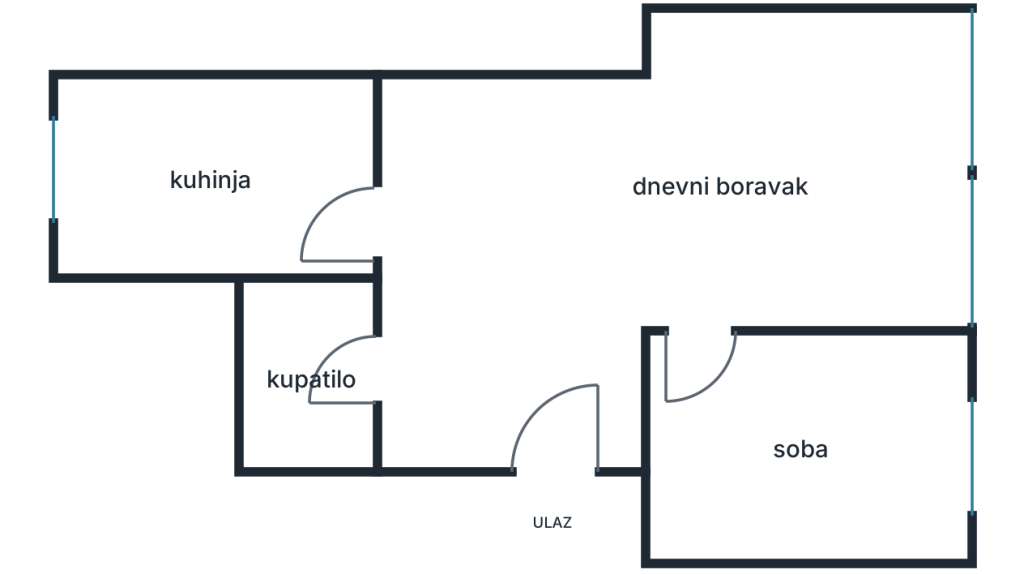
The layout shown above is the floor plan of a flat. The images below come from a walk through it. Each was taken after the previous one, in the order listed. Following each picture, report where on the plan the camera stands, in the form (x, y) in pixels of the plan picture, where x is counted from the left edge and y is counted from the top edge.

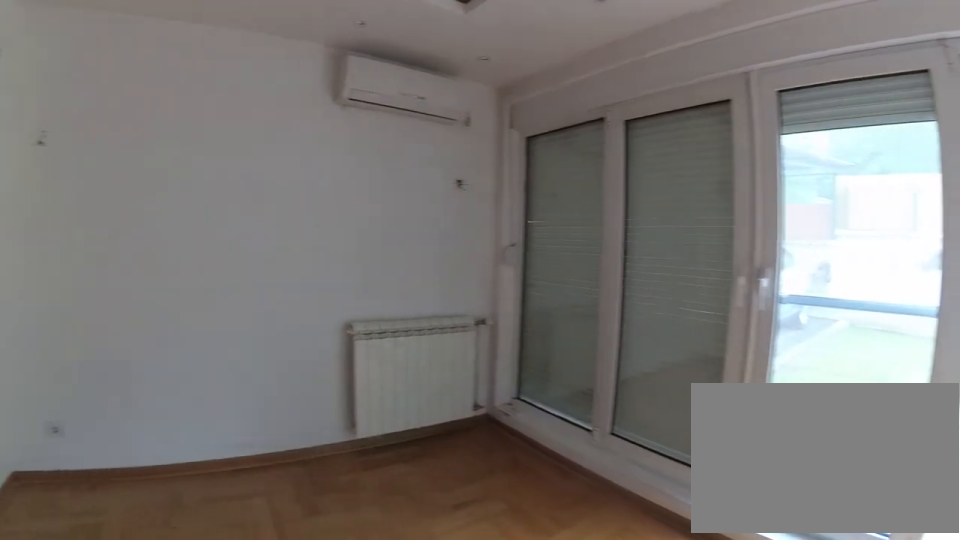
(774, 312)
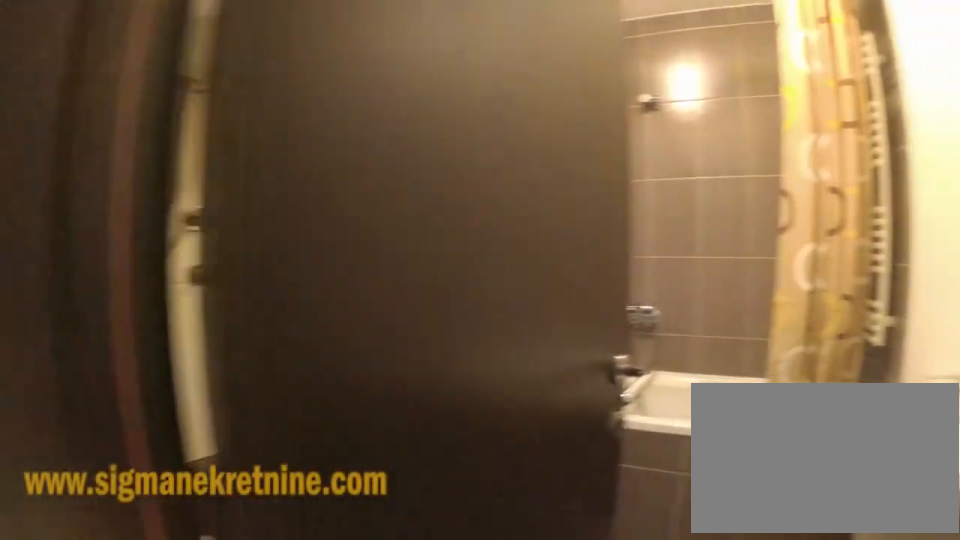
(442, 333)
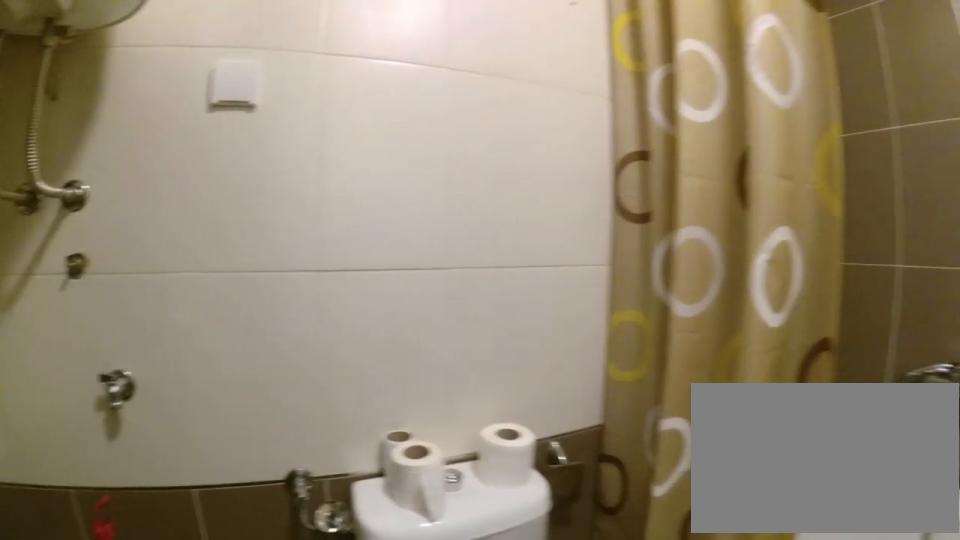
(323, 341)
